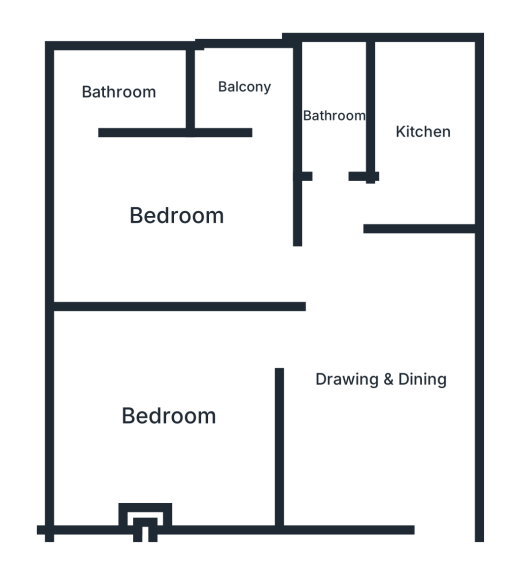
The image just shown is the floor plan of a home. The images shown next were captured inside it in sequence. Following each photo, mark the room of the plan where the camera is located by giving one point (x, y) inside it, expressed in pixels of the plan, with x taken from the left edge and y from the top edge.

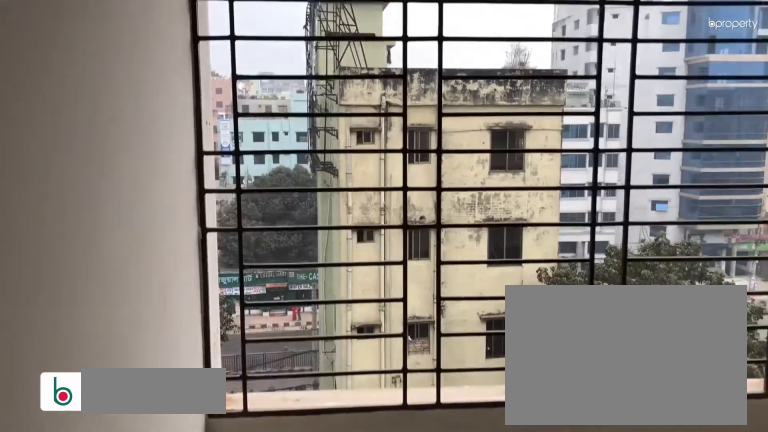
(244, 88)
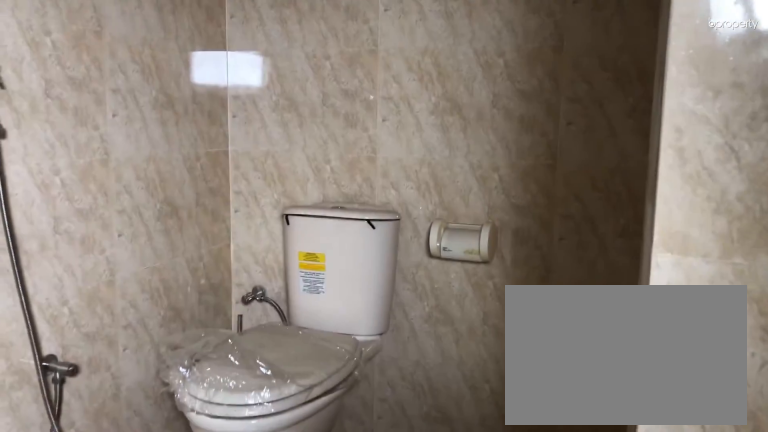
(118, 92)
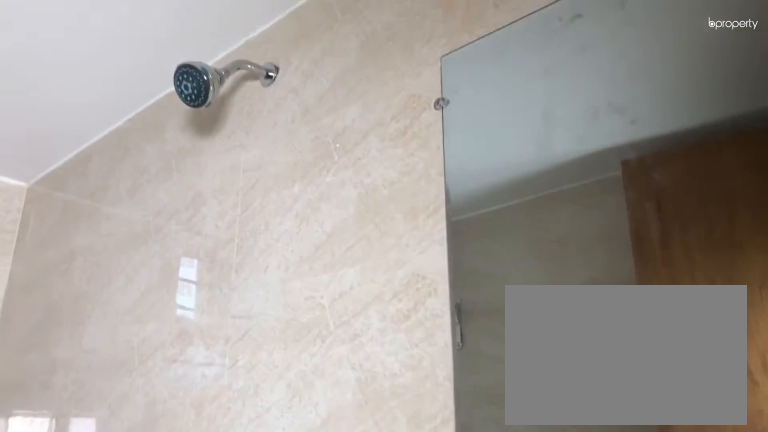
(332, 116)
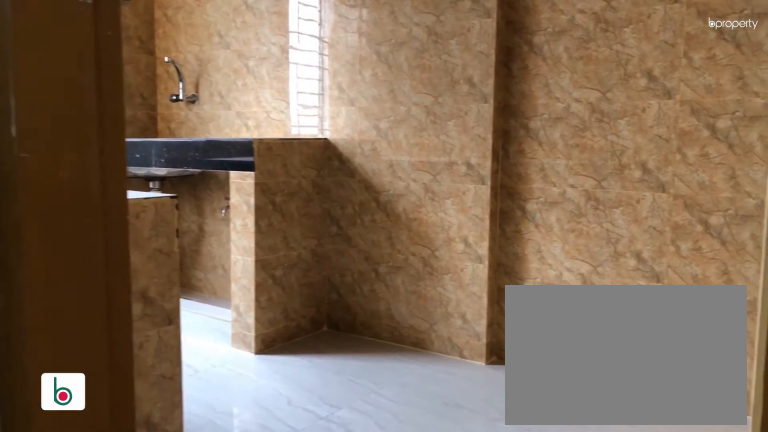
(422, 131)
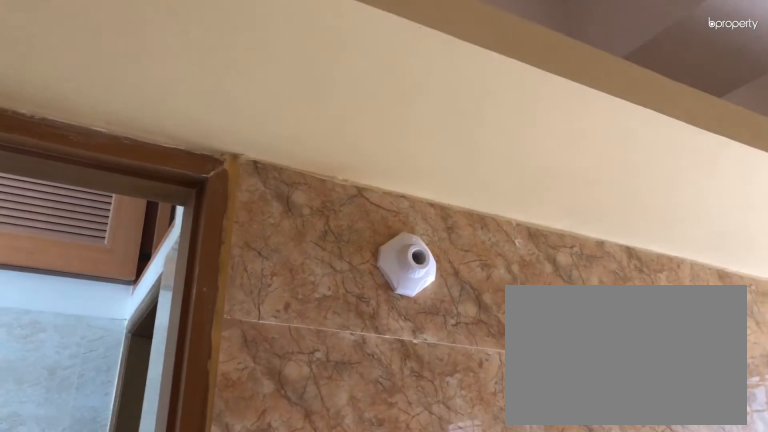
(422, 131)
